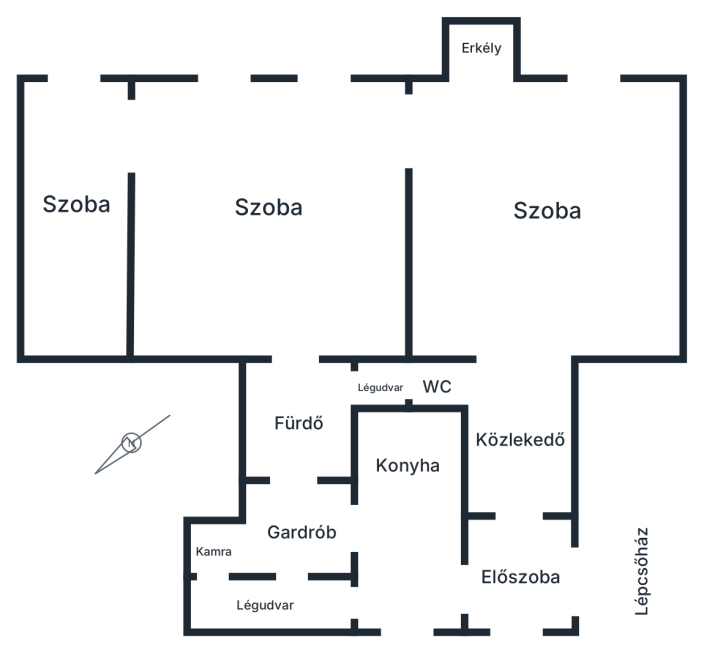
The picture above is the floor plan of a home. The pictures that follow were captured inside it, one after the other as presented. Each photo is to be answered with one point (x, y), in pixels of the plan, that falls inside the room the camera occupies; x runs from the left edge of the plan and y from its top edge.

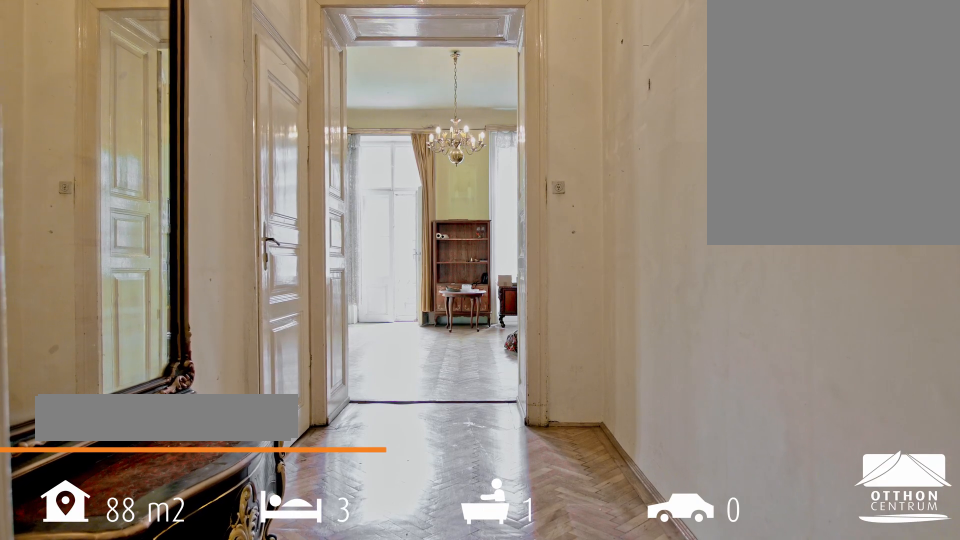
(531, 437)
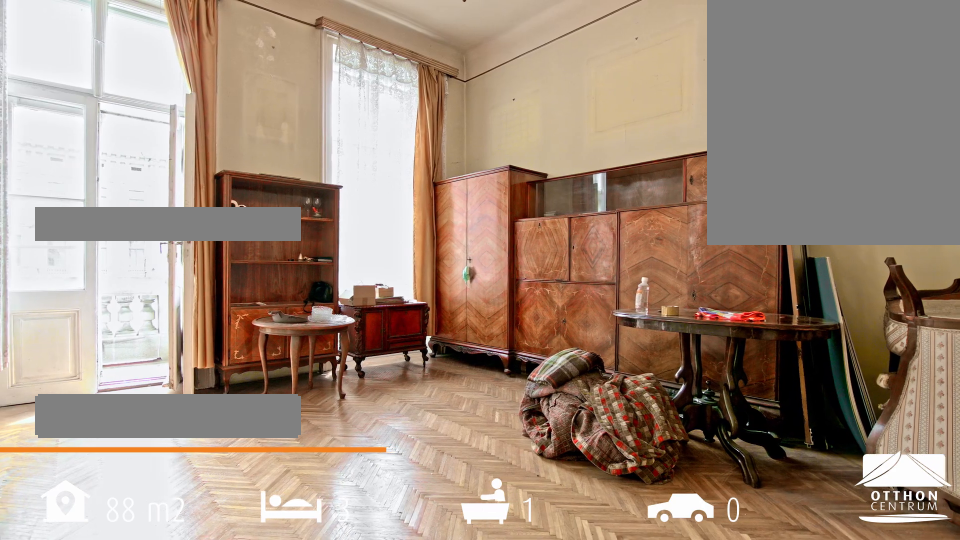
(546, 209)
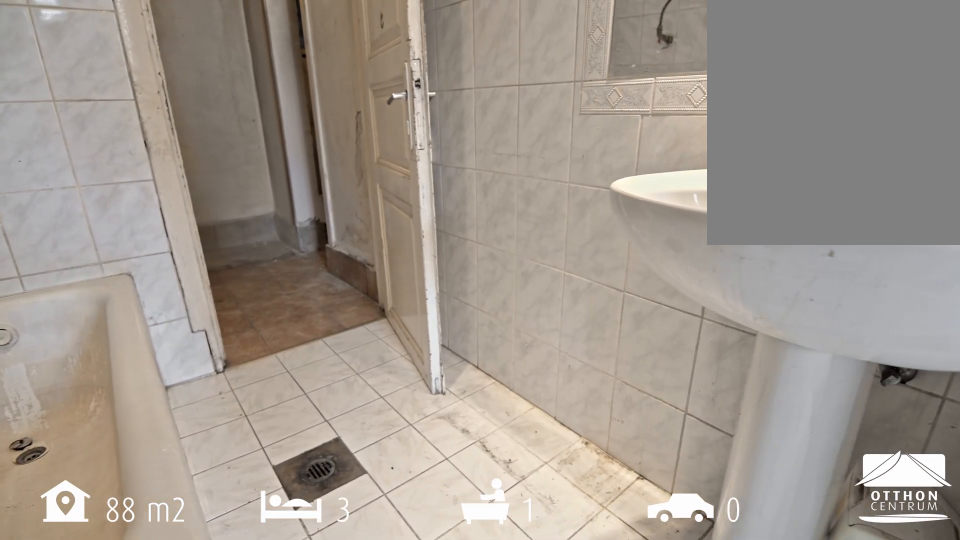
(307, 415)
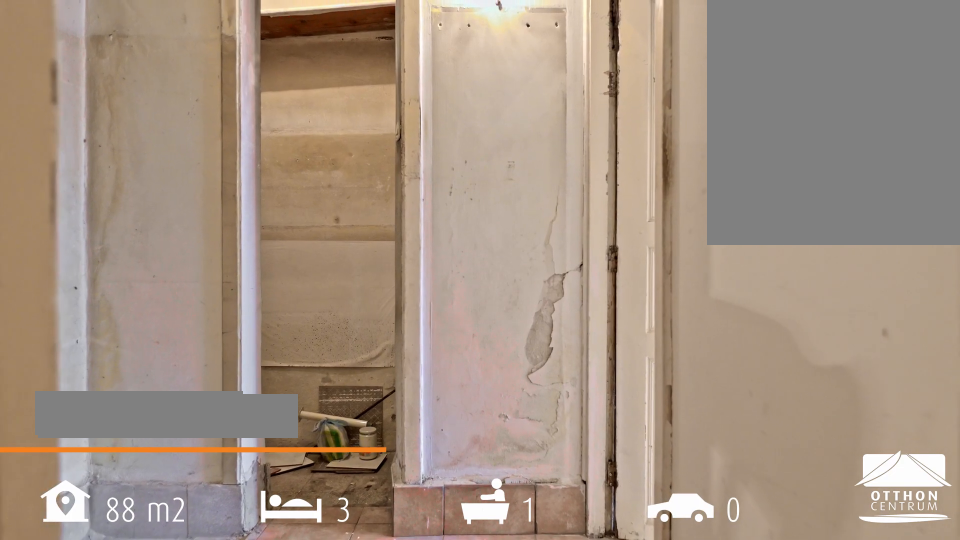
(300, 528)
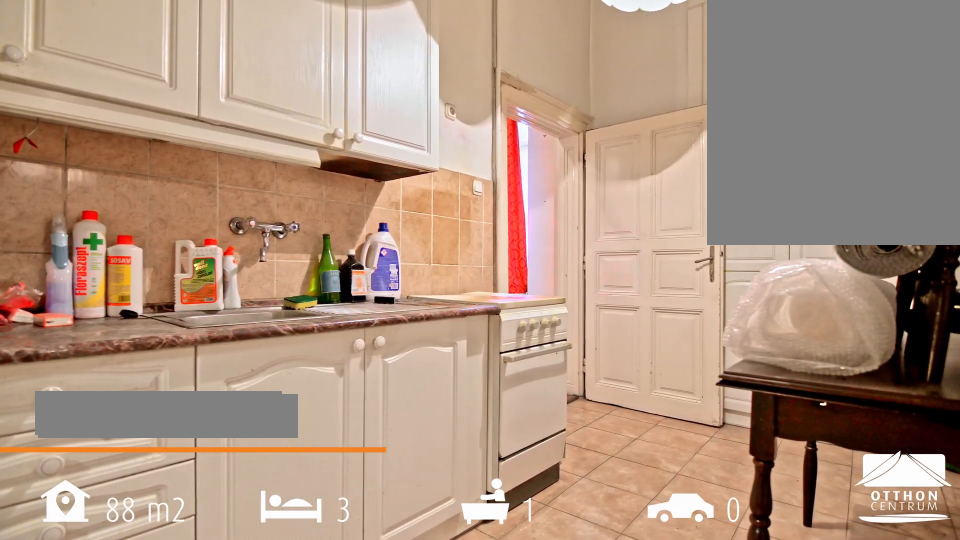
(410, 525)
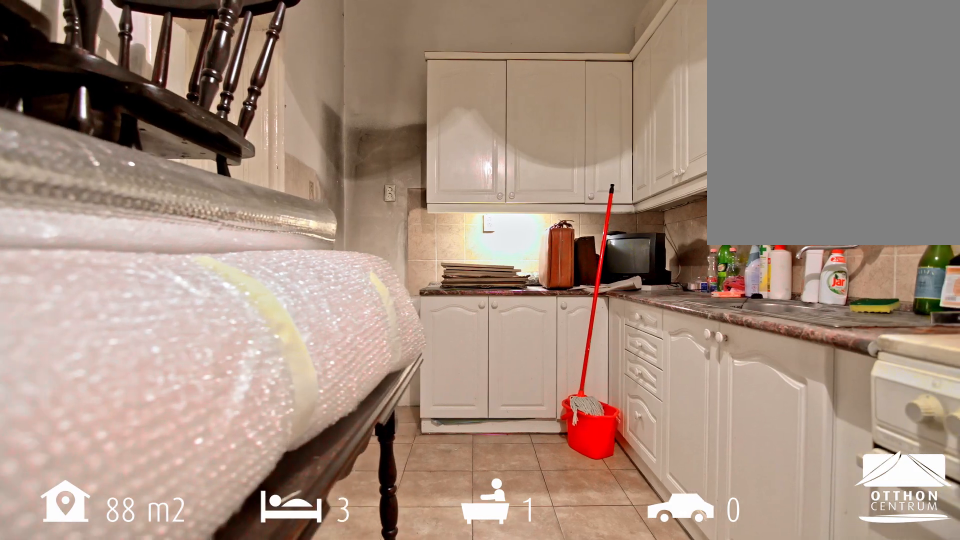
(410, 525)
